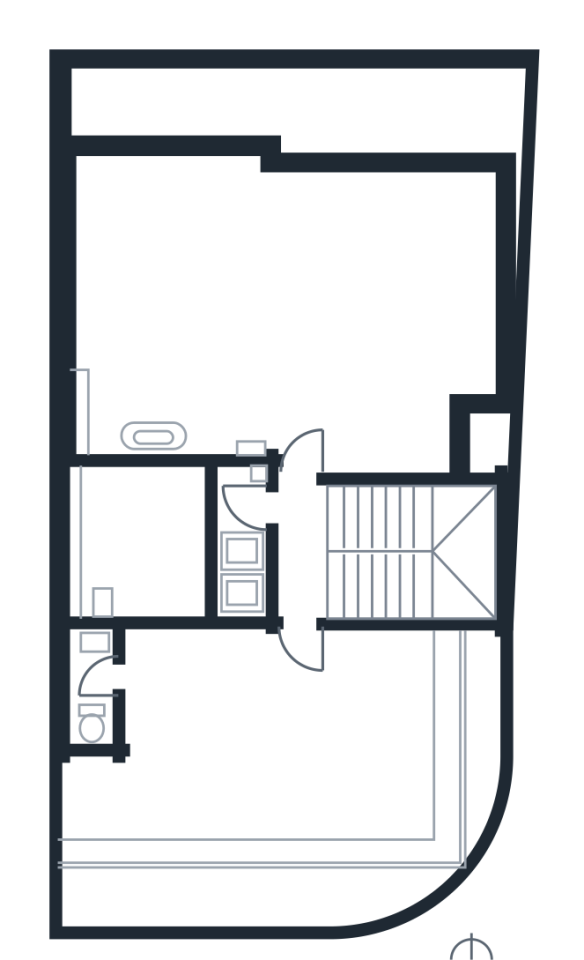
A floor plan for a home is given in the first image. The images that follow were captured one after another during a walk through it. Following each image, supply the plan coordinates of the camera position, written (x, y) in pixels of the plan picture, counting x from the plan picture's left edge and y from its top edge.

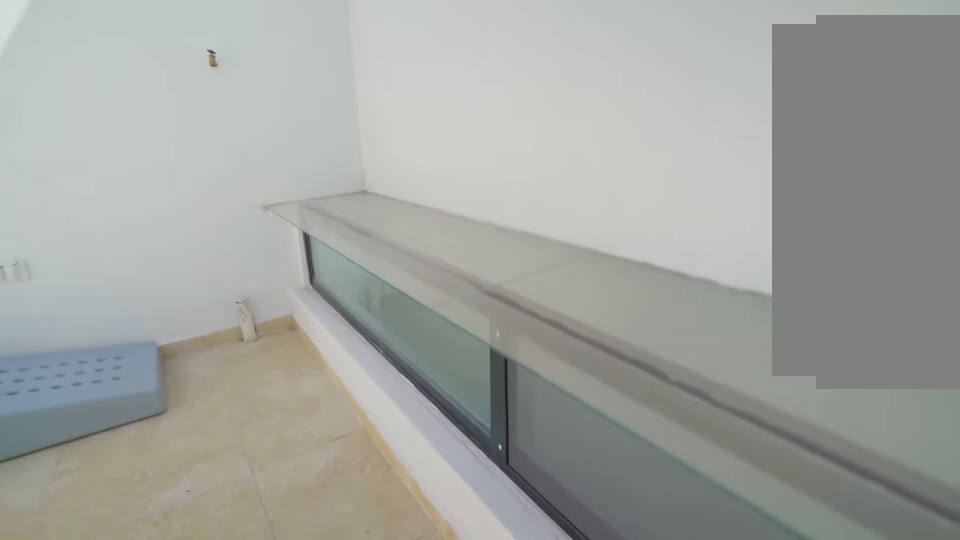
(110, 503)
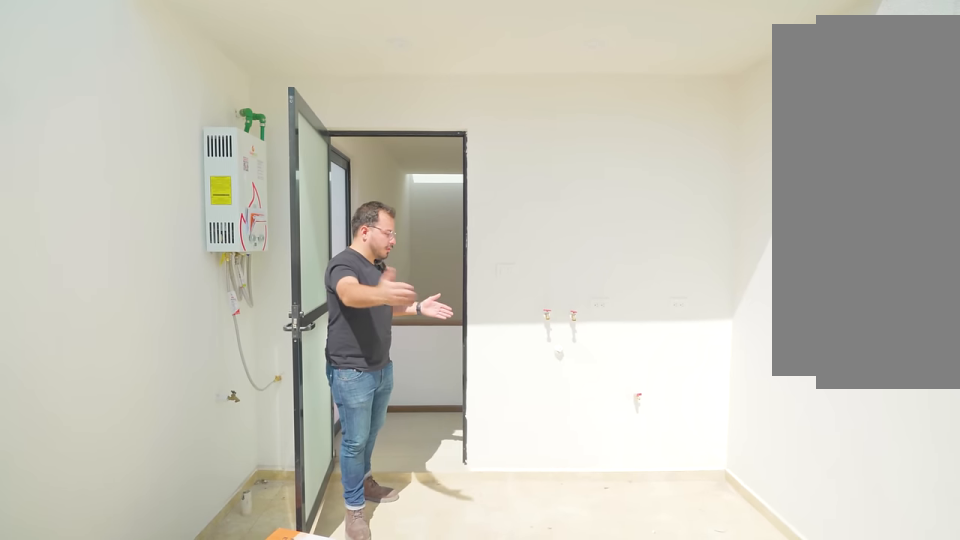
(109, 515)
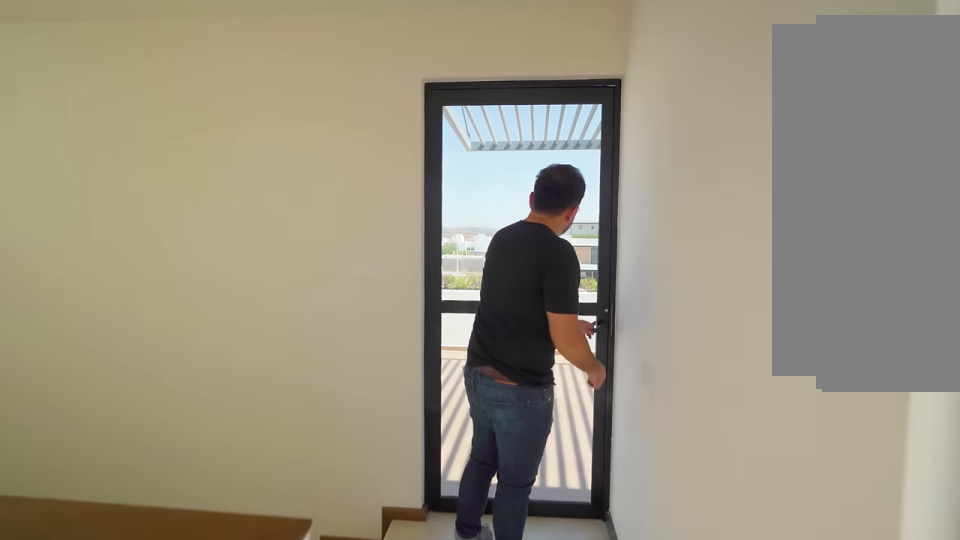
(301, 487)
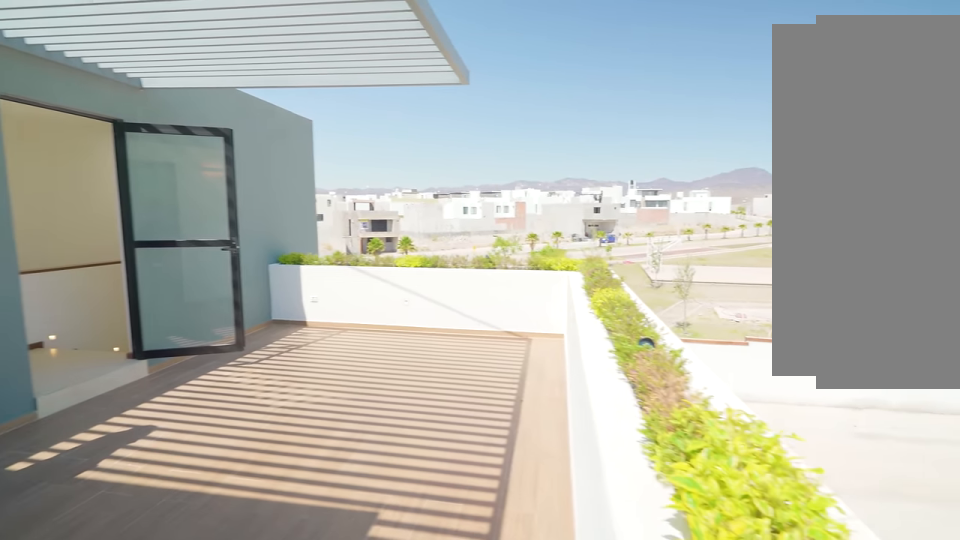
(92, 835)
